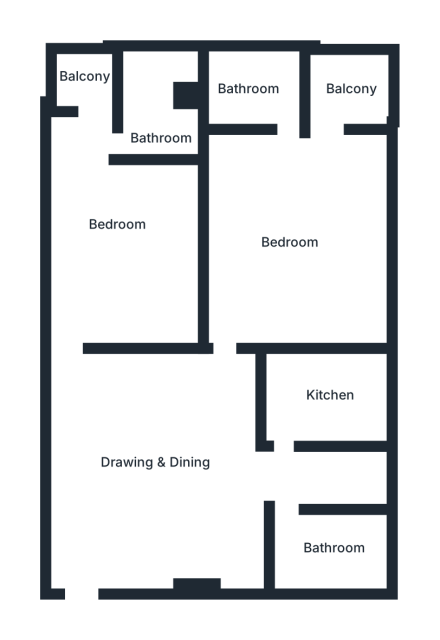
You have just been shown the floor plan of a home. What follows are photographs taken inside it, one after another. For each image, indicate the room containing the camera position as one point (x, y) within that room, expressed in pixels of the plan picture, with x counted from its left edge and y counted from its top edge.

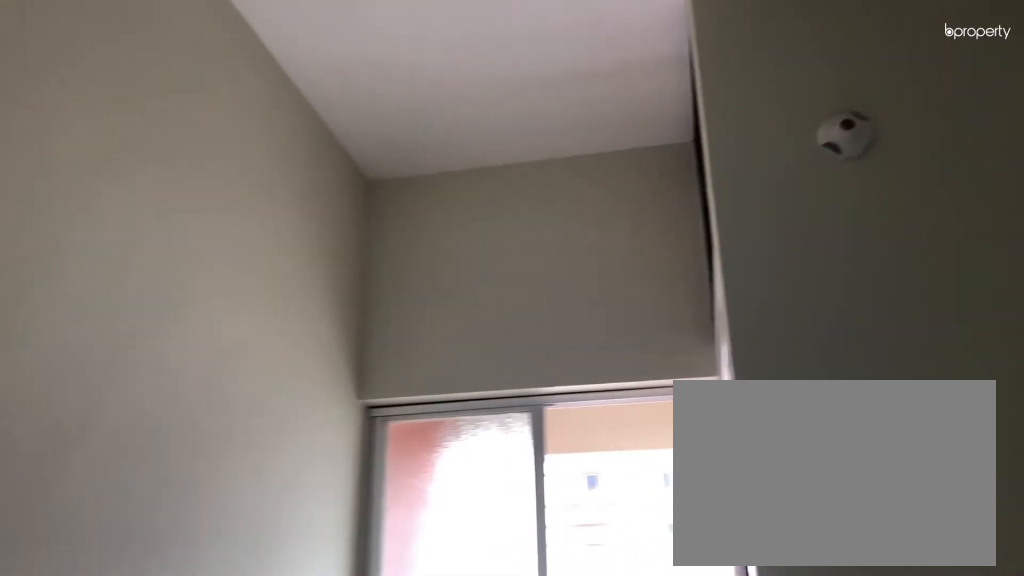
(113, 216)
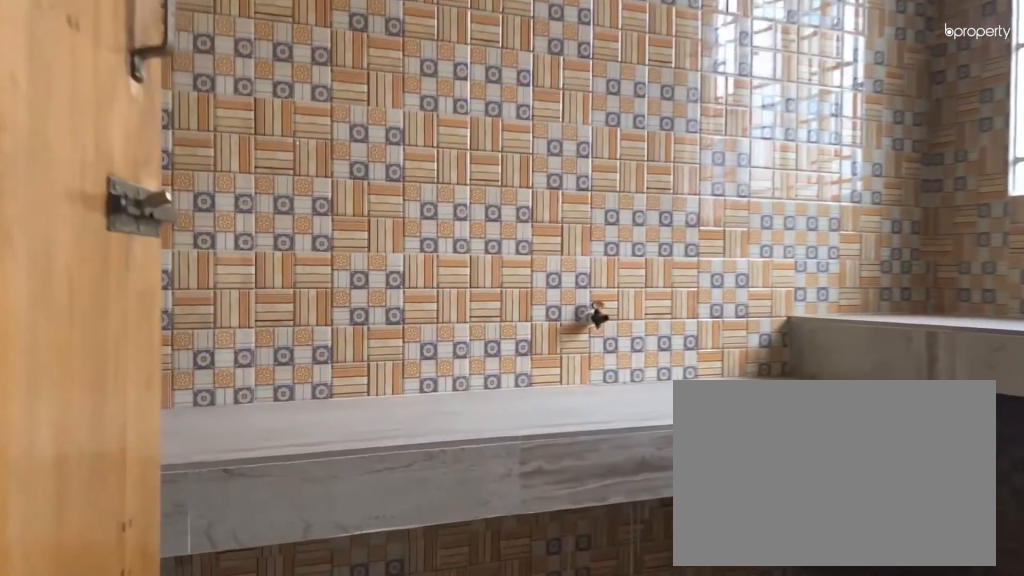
(307, 400)
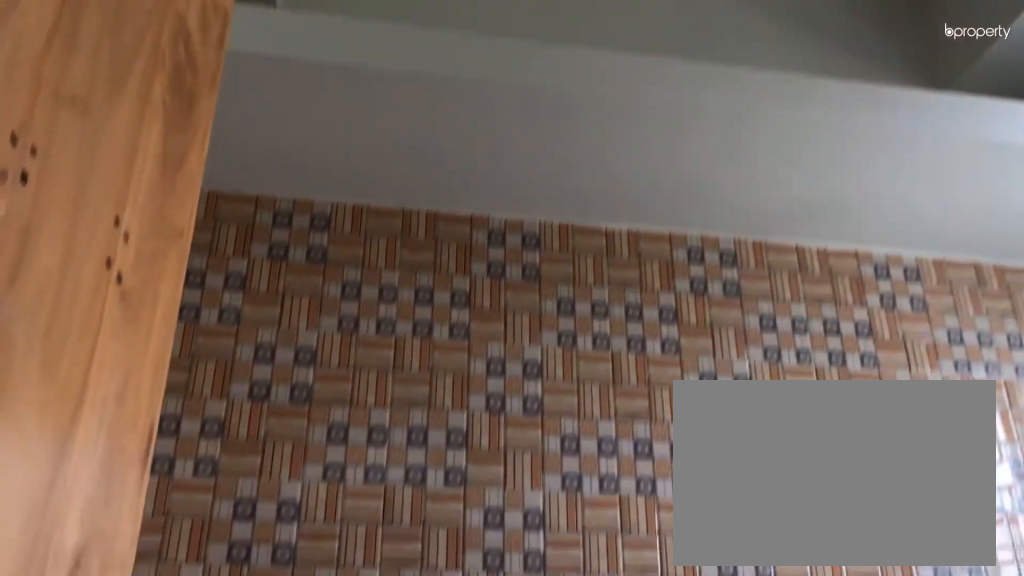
(307, 400)
